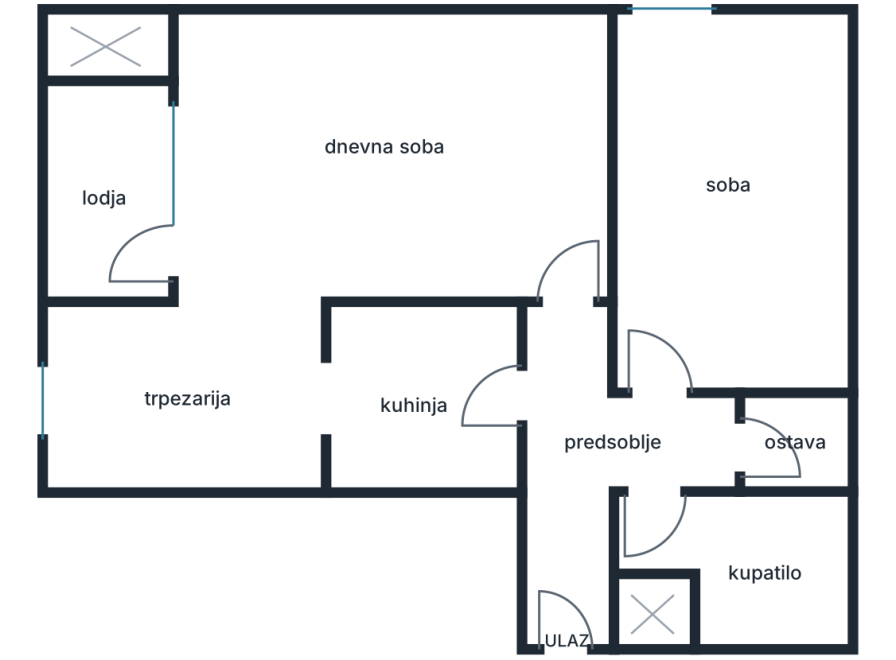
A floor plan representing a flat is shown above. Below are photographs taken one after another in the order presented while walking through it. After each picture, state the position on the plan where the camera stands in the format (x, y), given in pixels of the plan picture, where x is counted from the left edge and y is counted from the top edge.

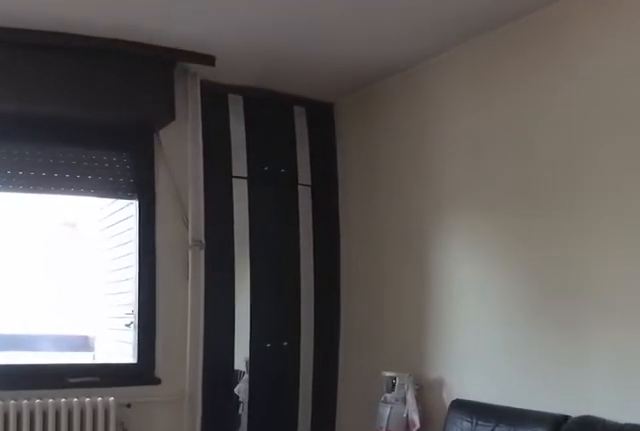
(399, 230)
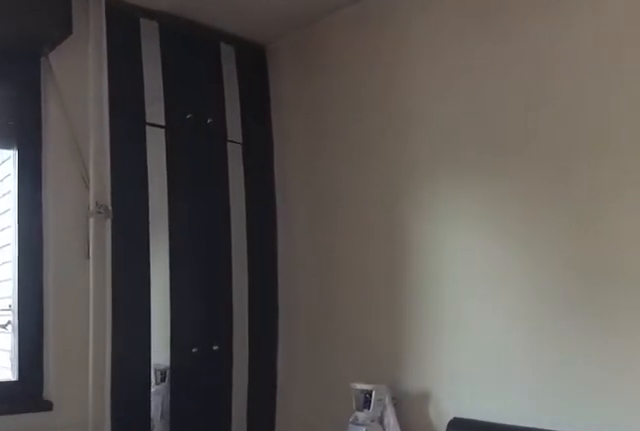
(313, 223)
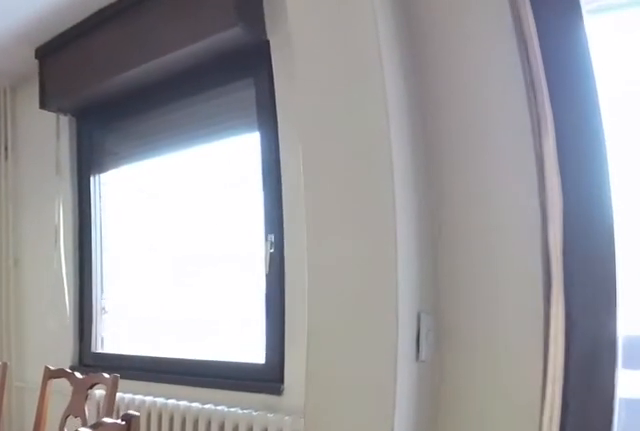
(218, 245)
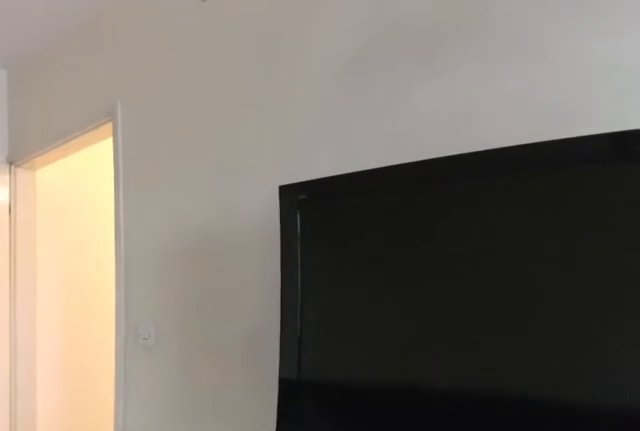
(367, 213)
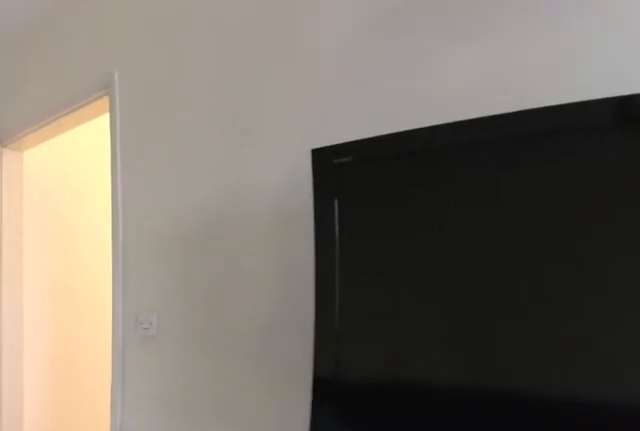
(388, 216)
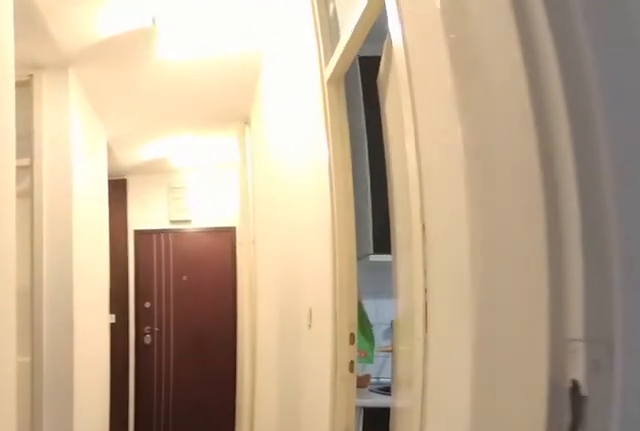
(558, 254)
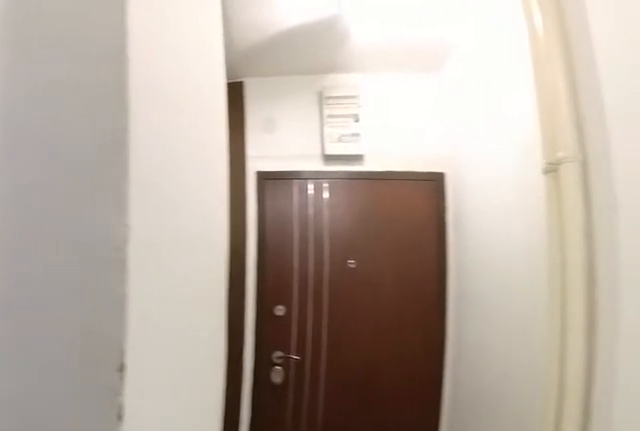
(539, 408)
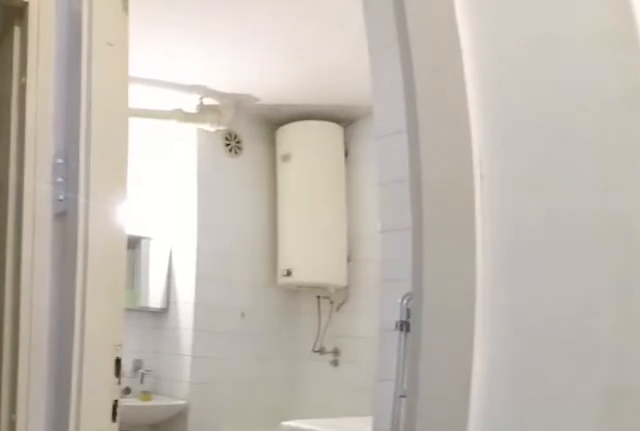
(531, 419)
